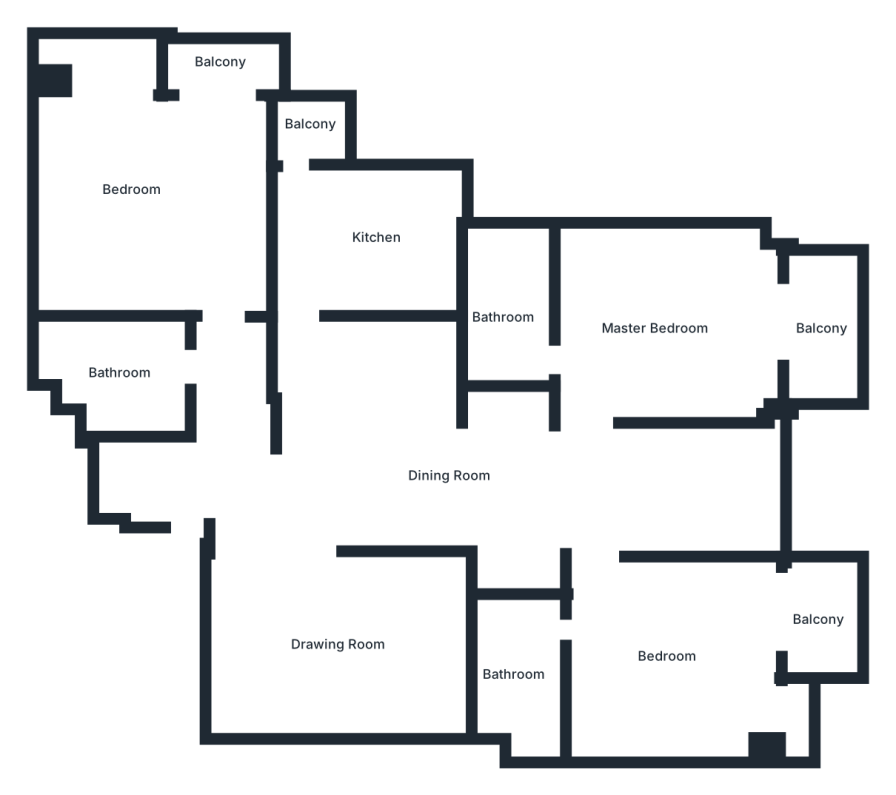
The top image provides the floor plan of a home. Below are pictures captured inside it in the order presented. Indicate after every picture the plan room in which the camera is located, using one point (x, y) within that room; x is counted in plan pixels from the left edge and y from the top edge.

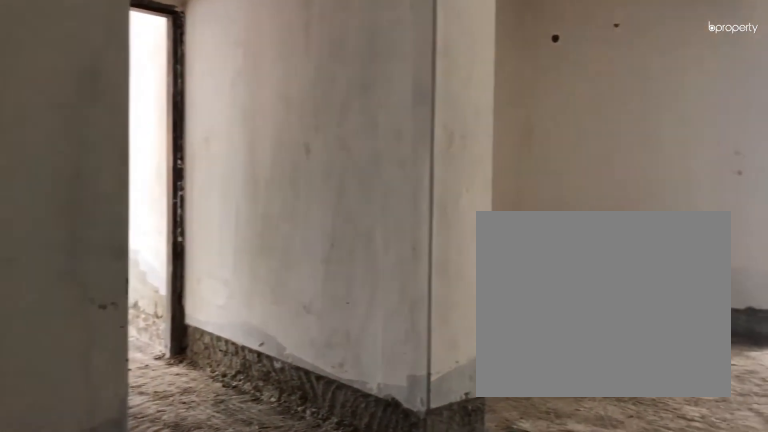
(298, 506)
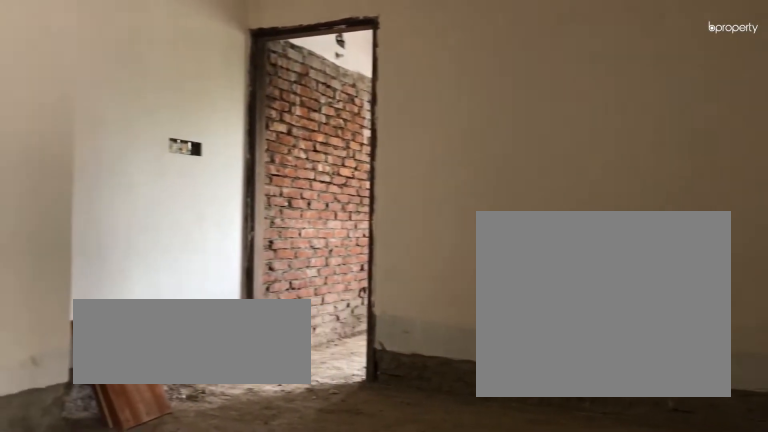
(320, 507)
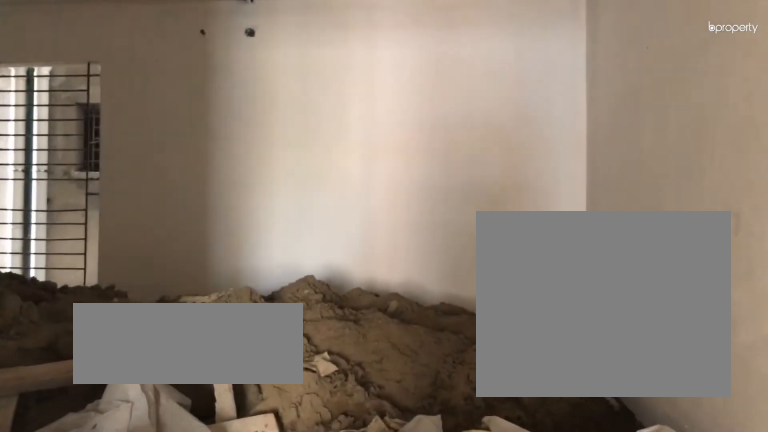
(429, 593)
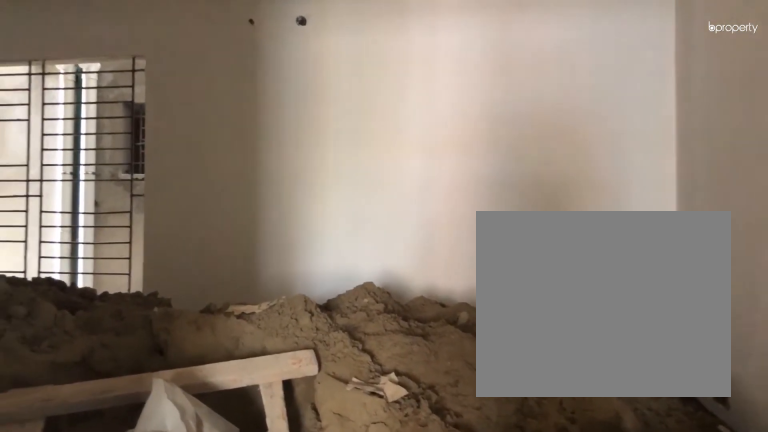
(429, 593)
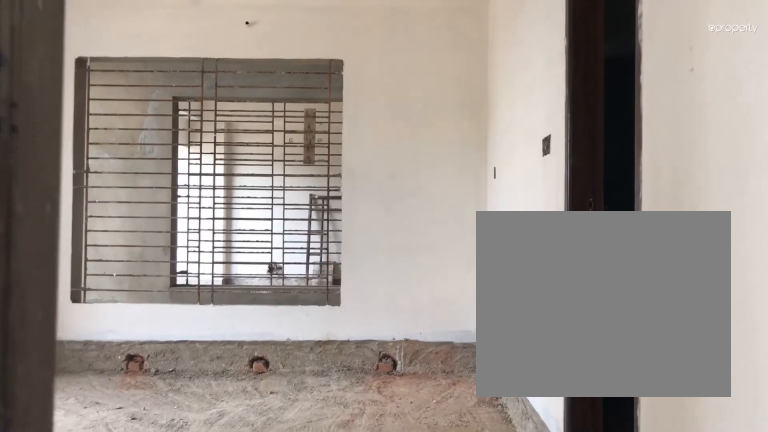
(612, 611)
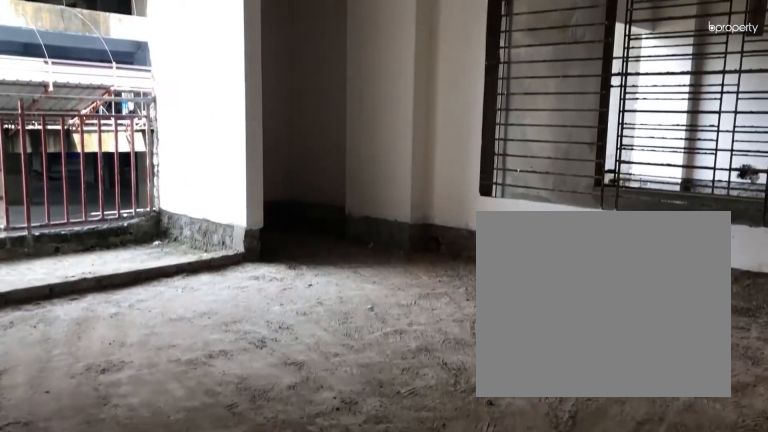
(671, 666)
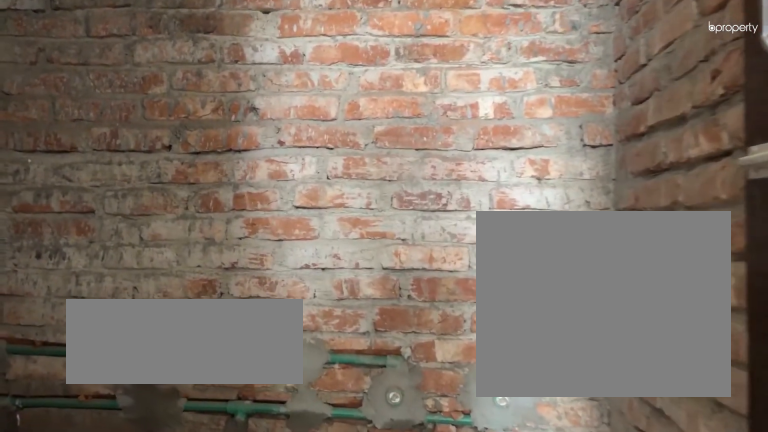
(525, 662)
